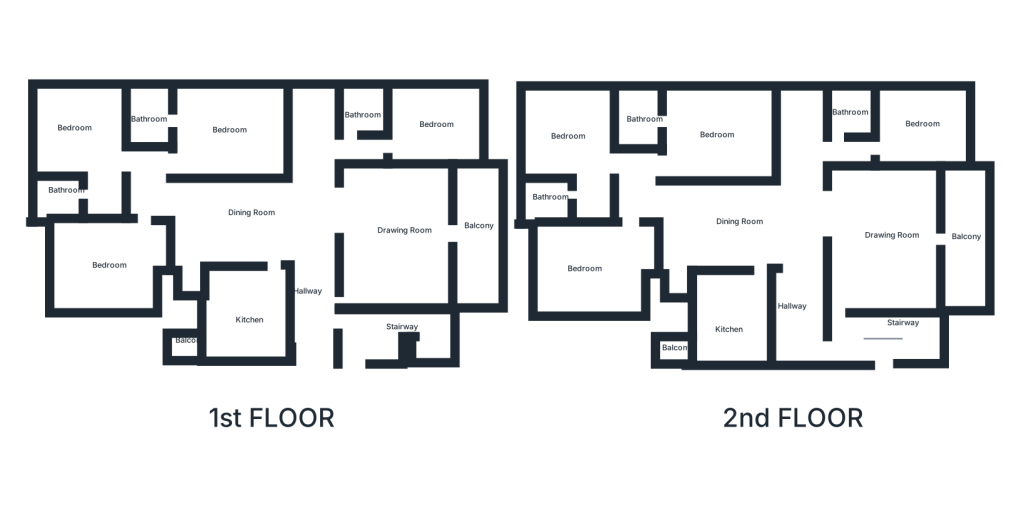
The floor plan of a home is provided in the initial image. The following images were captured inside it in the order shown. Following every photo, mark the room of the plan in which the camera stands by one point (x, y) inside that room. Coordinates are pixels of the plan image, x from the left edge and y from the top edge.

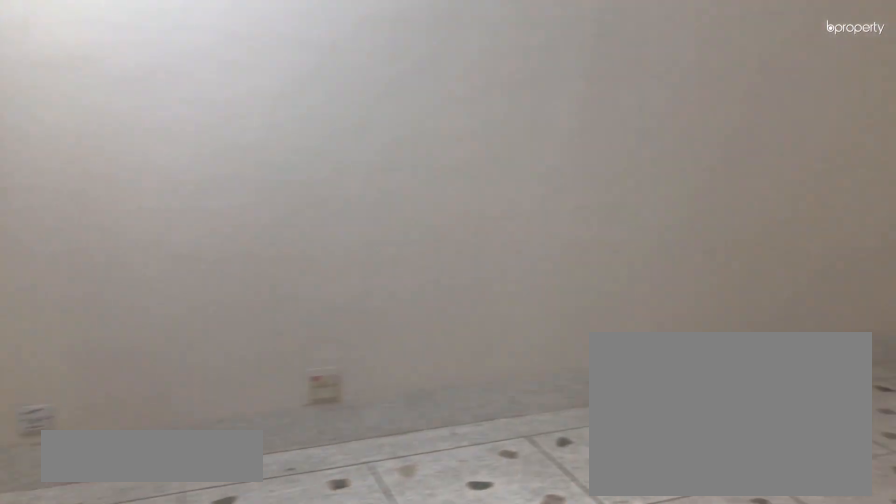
(605, 258)
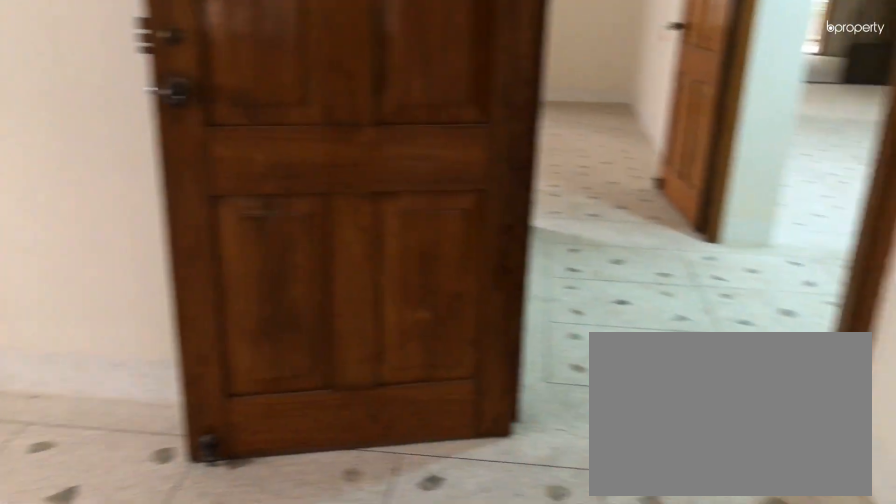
(573, 137)
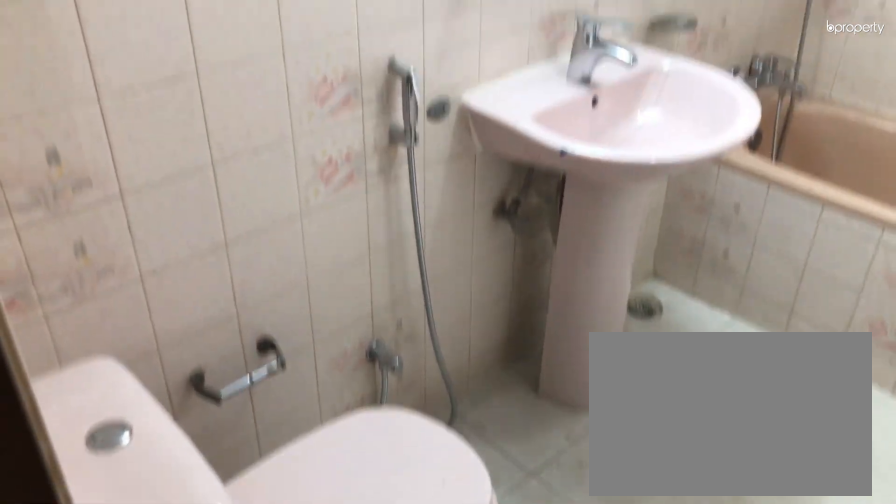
(551, 195)
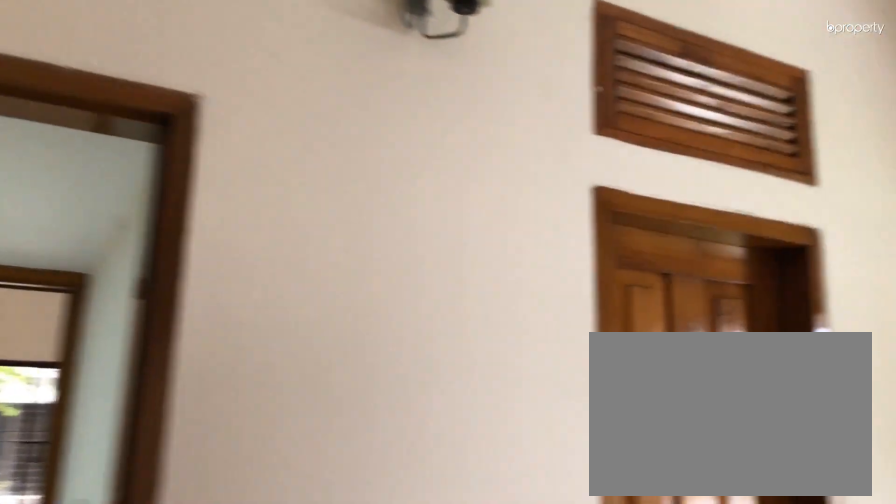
(703, 131)
